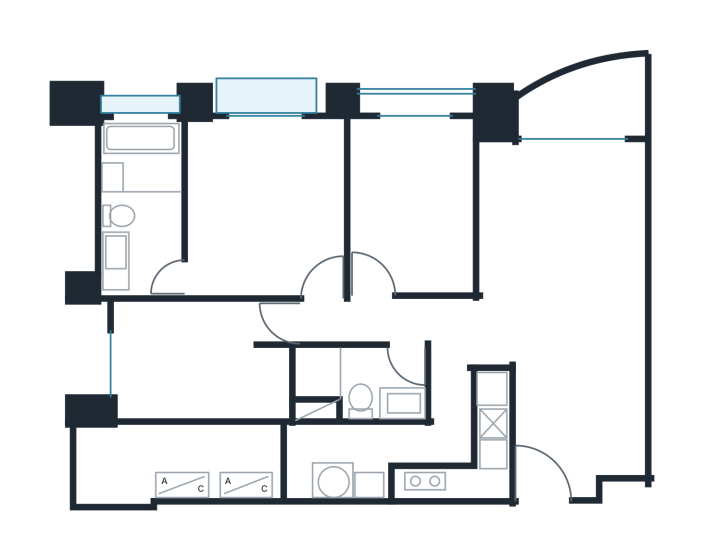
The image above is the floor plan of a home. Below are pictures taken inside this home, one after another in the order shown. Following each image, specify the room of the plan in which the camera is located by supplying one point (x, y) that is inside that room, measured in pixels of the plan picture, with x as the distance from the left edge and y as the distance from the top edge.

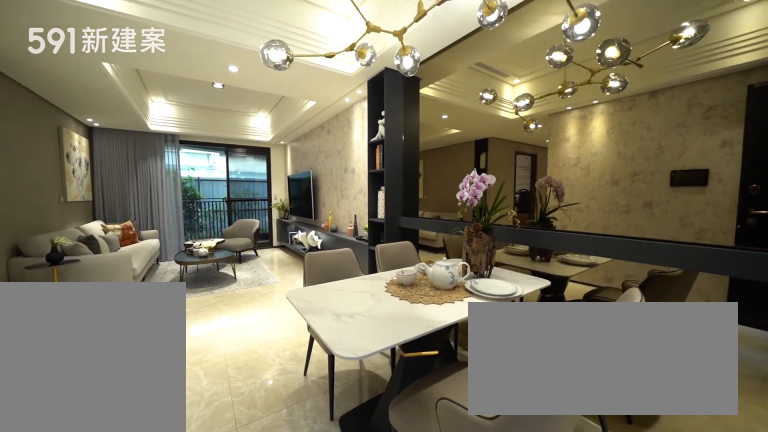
(583, 376)
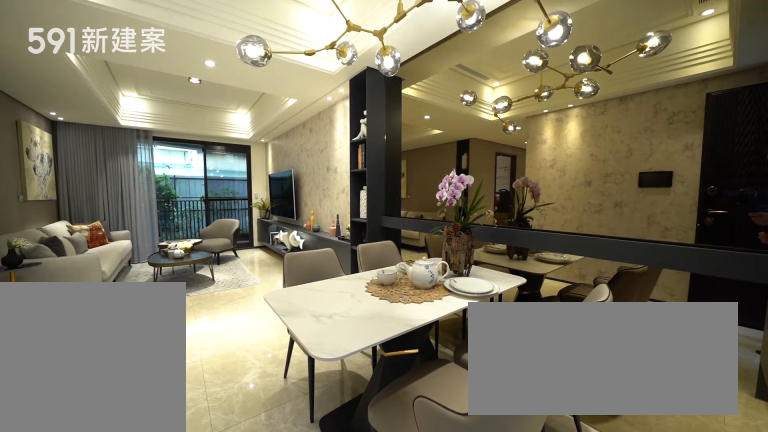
(583, 376)
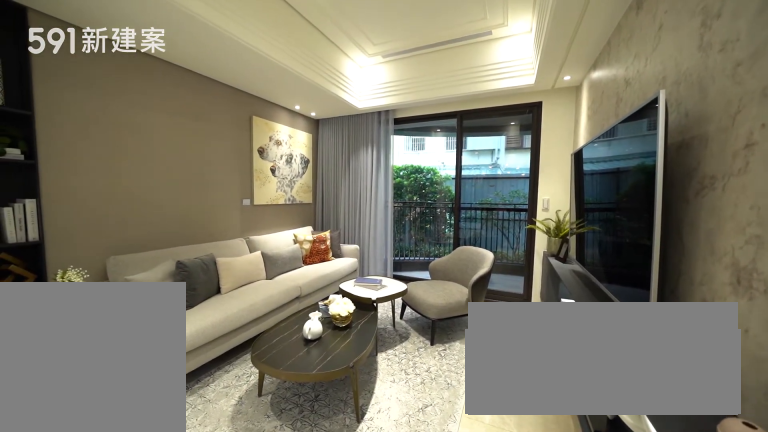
(564, 214)
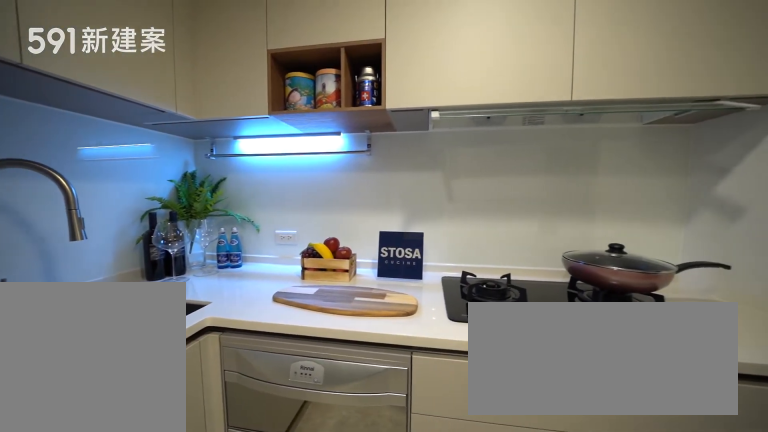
(446, 462)
